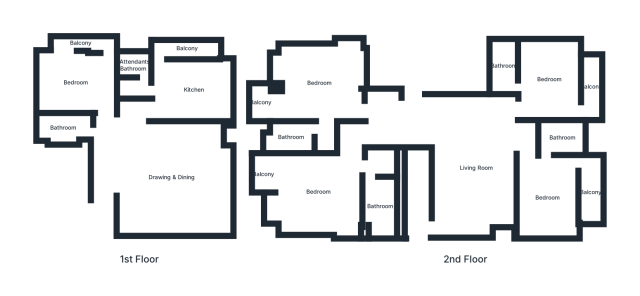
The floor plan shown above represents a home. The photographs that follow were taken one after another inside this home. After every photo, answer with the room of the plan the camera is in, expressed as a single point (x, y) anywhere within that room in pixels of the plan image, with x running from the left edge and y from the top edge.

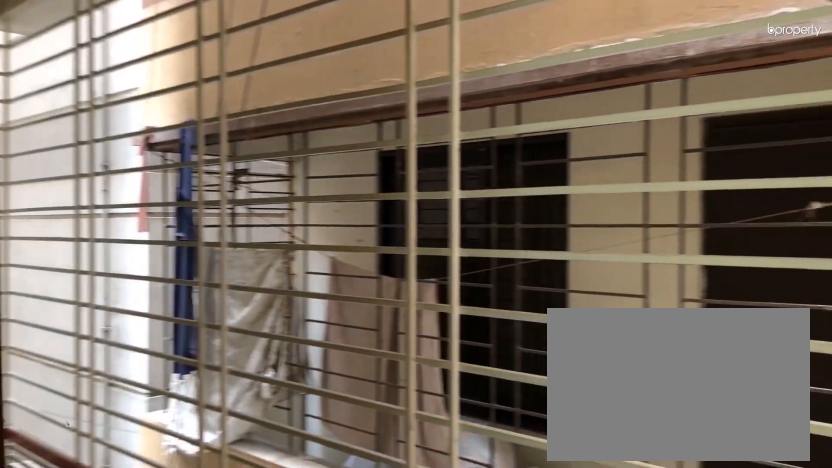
(80, 42)
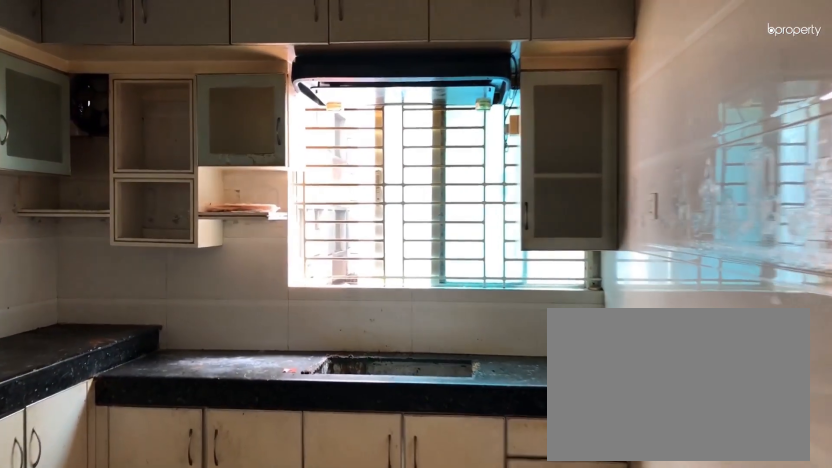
(193, 90)
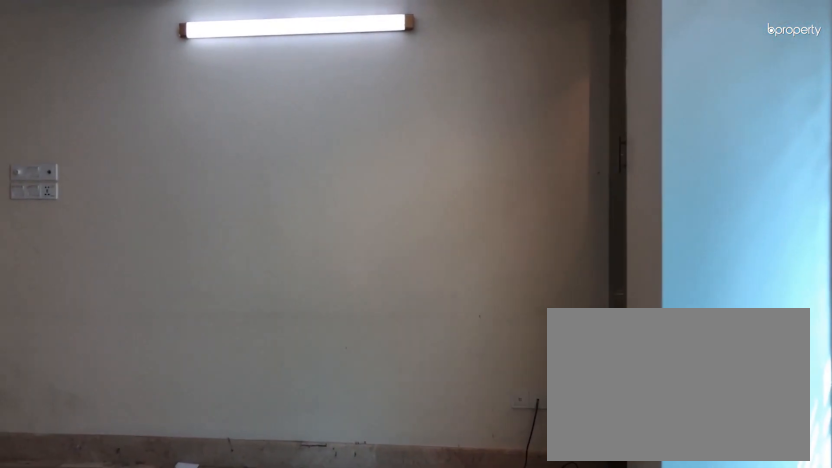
(475, 182)
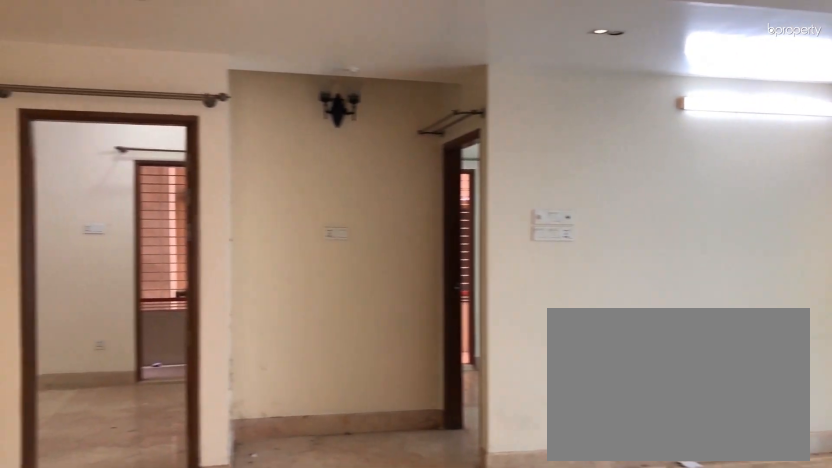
(476, 168)
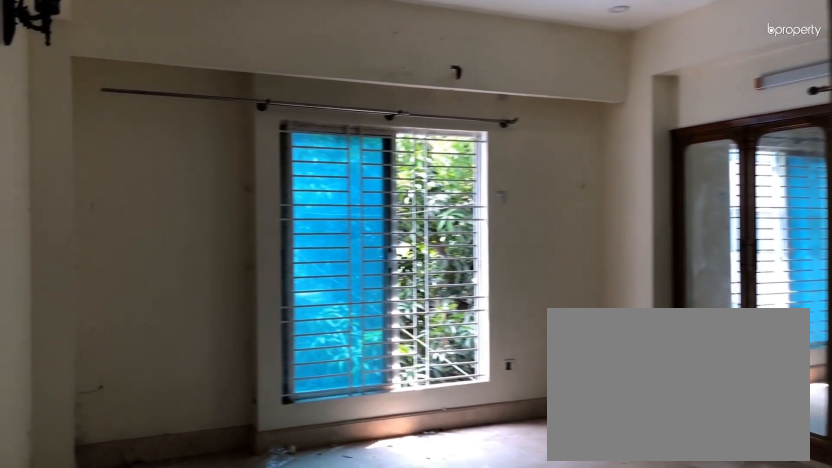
(318, 191)
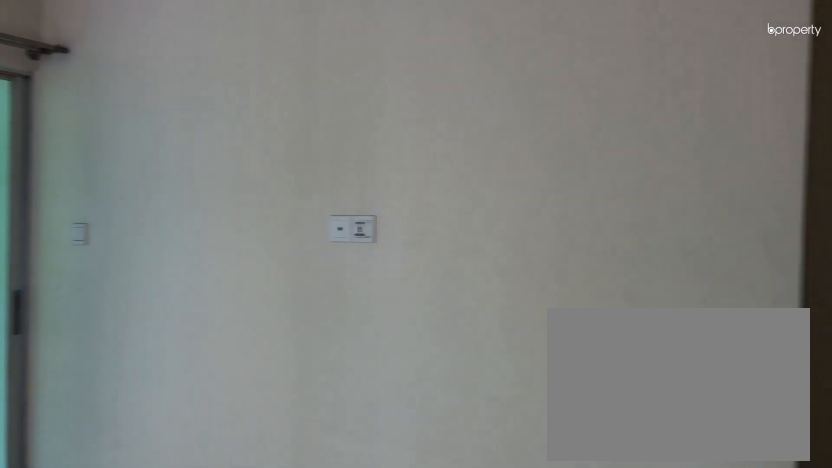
(318, 191)
